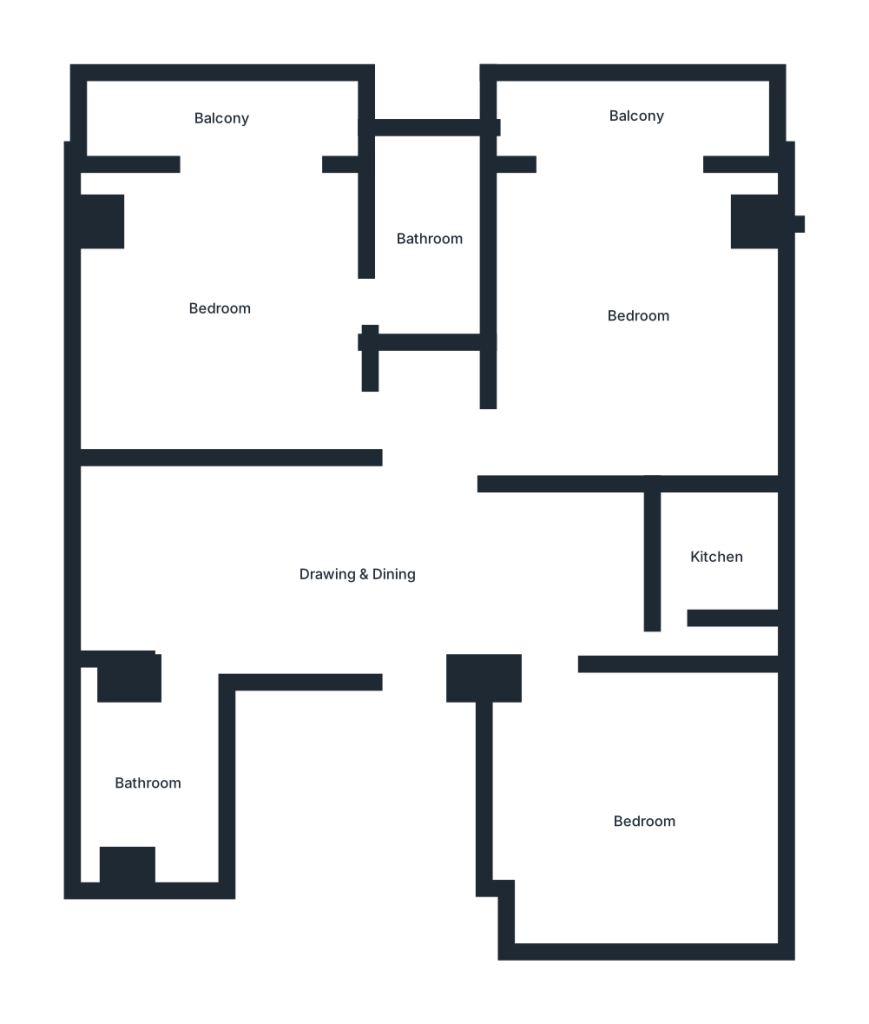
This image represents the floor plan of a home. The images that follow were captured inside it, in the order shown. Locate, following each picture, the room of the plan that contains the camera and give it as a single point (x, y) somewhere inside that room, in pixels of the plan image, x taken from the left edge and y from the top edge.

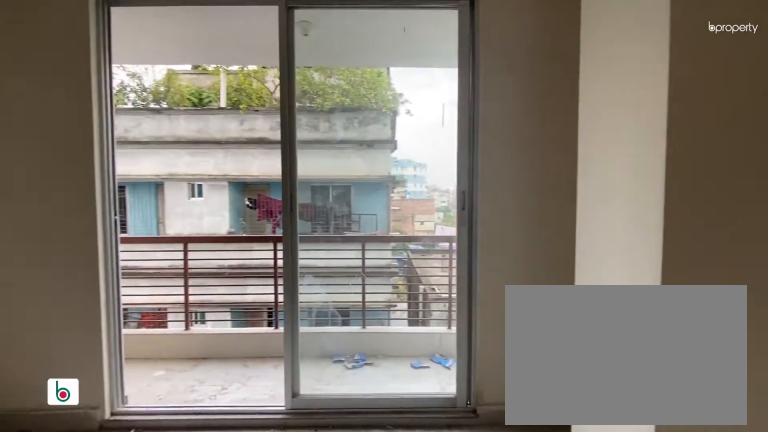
(634, 317)
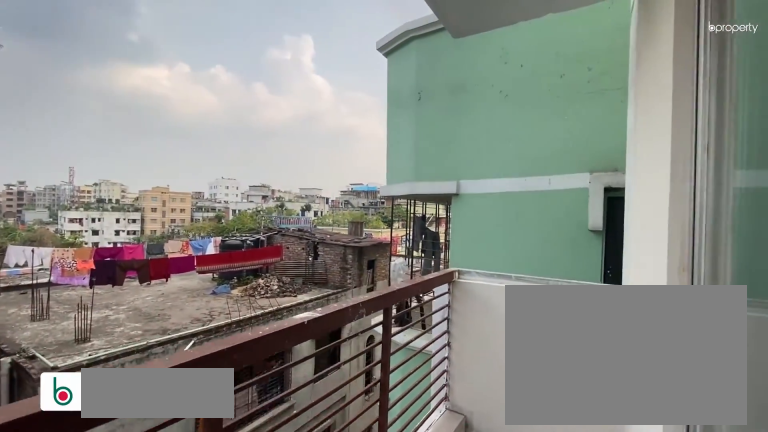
(637, 116)
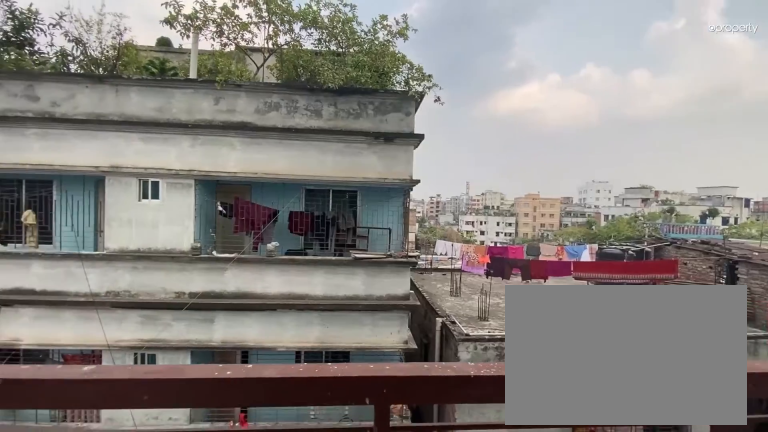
(637, 116)
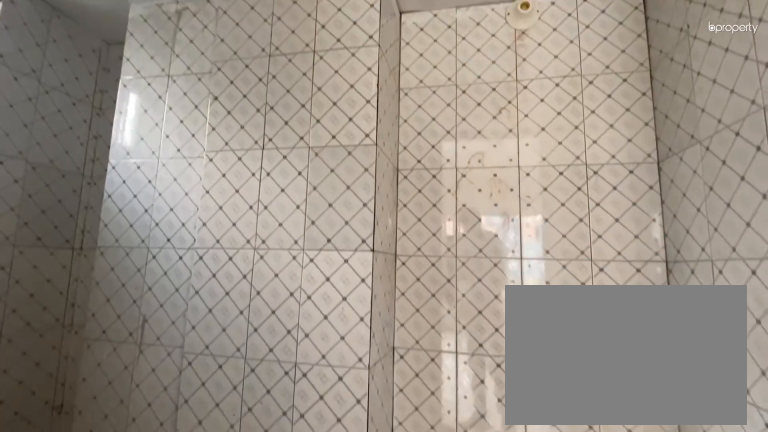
(435, 238)
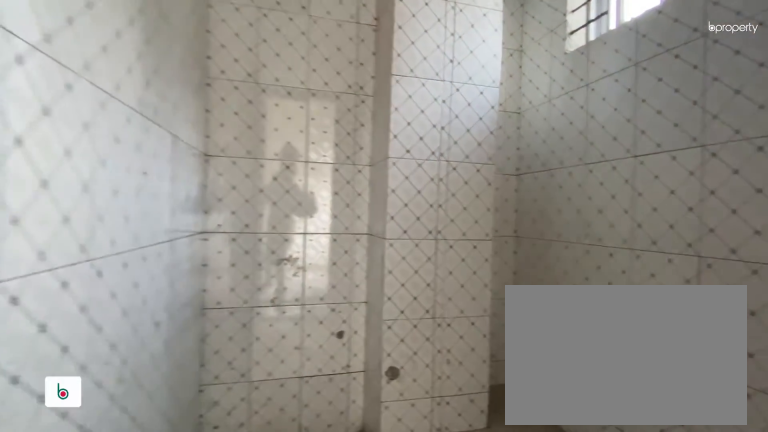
(151, 783)
